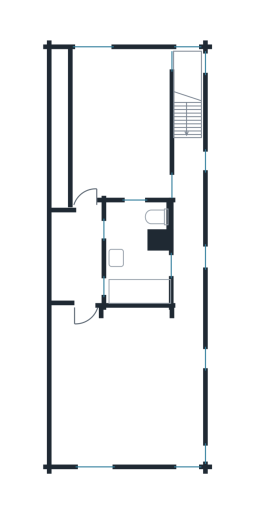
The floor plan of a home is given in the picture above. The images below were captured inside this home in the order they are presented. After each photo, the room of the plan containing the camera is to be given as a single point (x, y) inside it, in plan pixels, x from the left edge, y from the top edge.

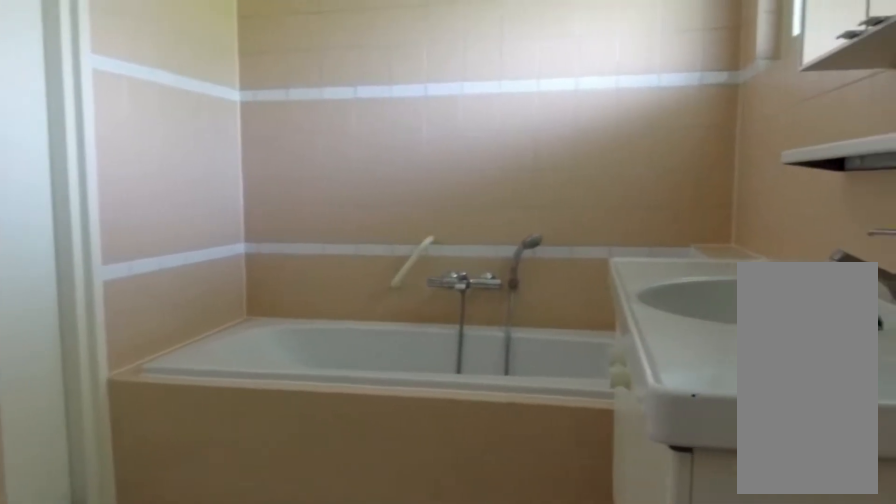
(137, 242)
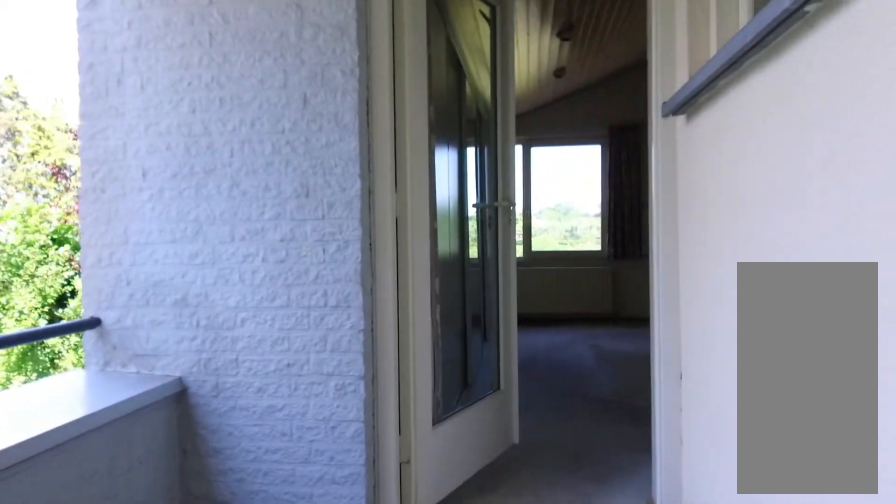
(76, 258)
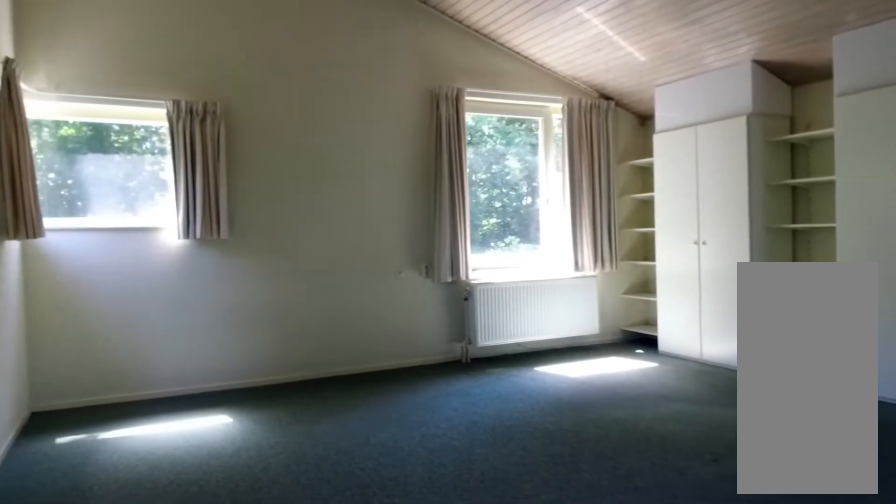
(128, 385)
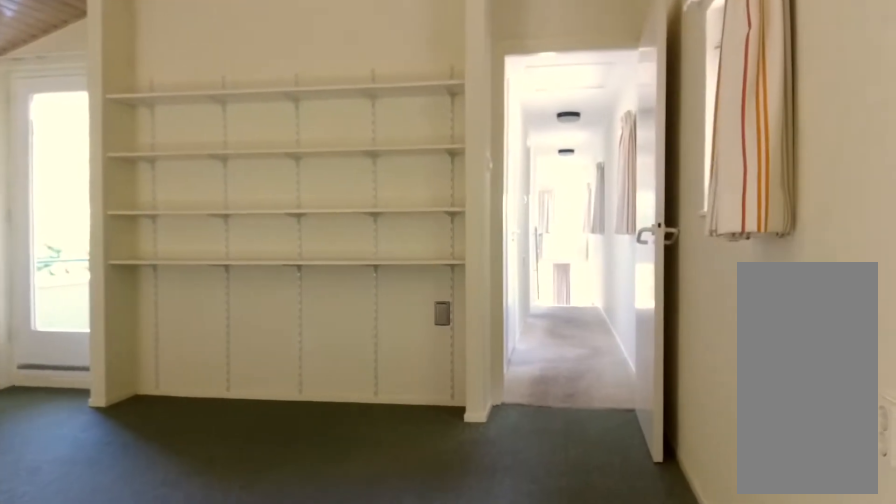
(128, 385)
